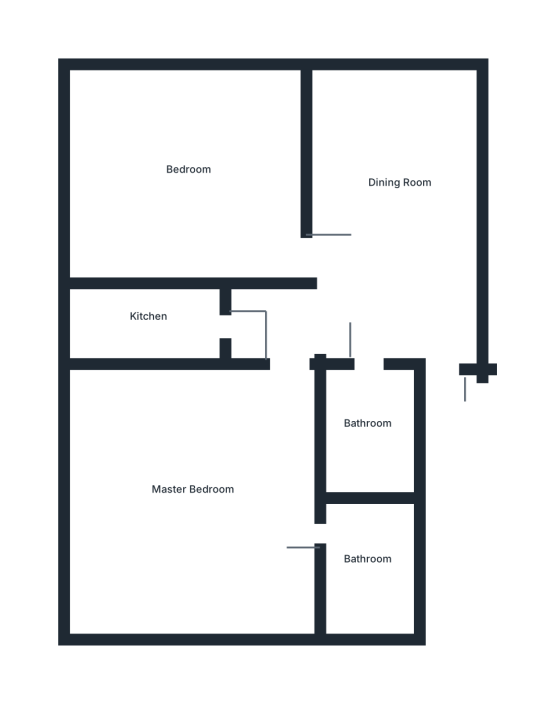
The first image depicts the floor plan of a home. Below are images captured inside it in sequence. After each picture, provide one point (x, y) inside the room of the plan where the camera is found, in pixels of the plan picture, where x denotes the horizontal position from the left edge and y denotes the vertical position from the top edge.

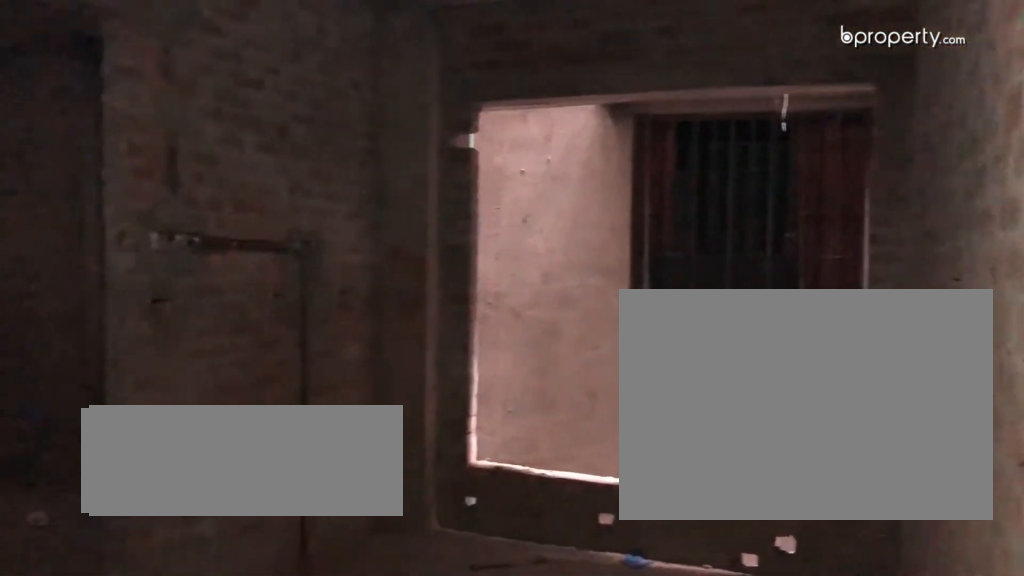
(394, 272)
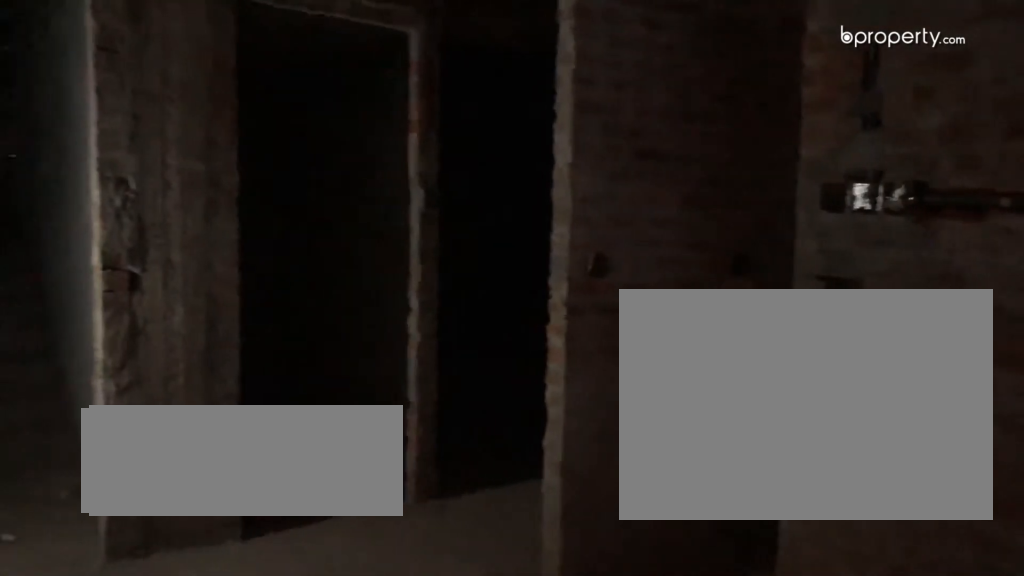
(394, 272)
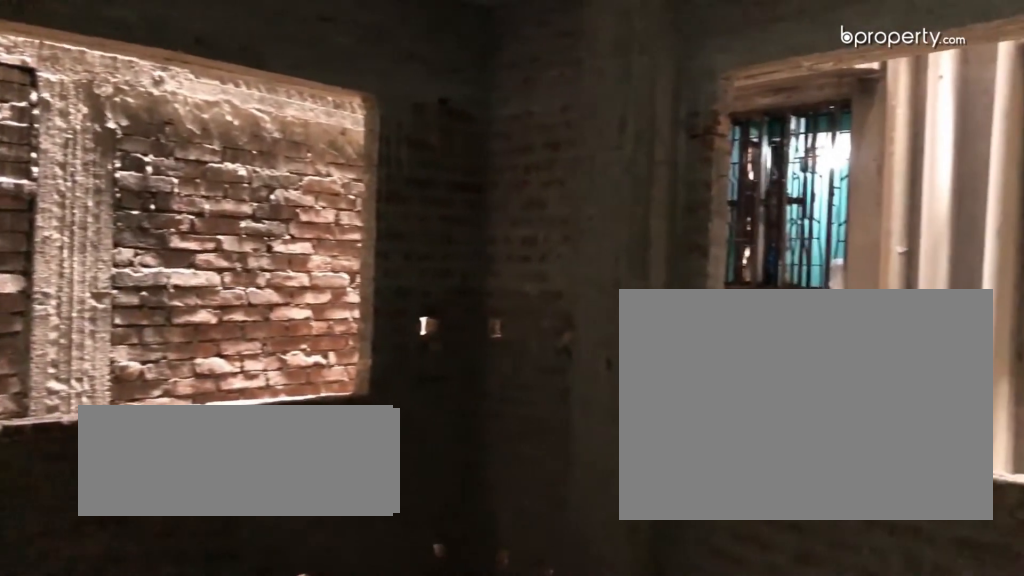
(188, 190)
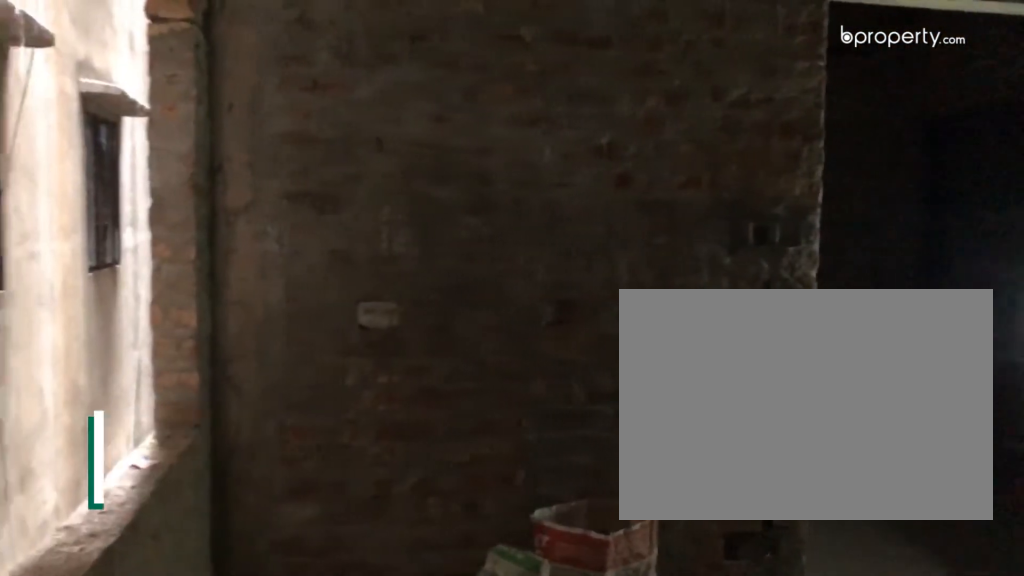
(188, 190)
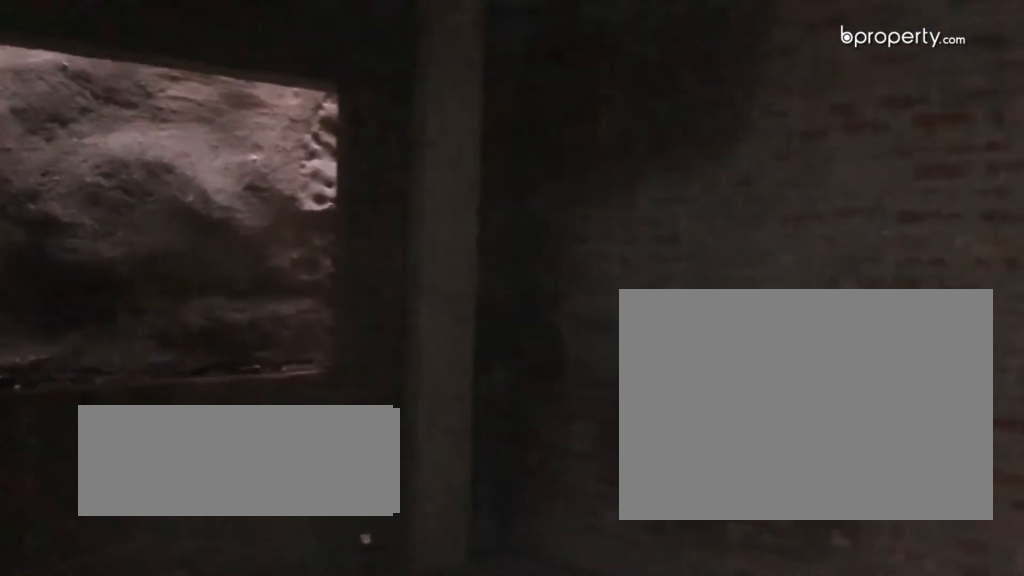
(204, 509)
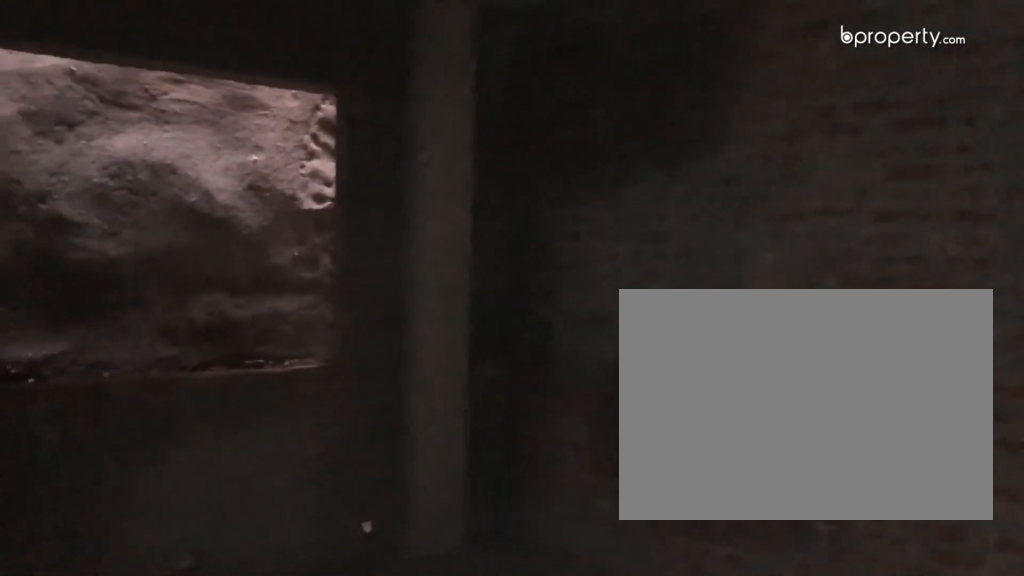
(204, 509)
